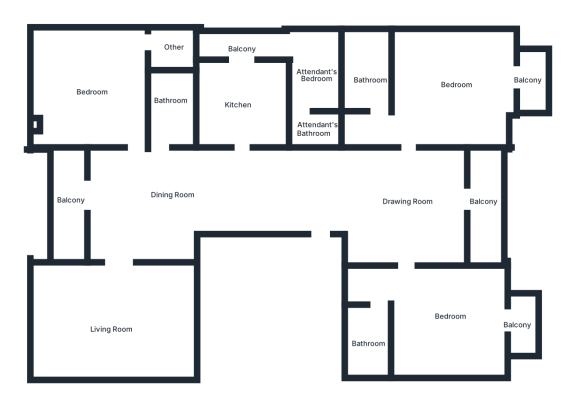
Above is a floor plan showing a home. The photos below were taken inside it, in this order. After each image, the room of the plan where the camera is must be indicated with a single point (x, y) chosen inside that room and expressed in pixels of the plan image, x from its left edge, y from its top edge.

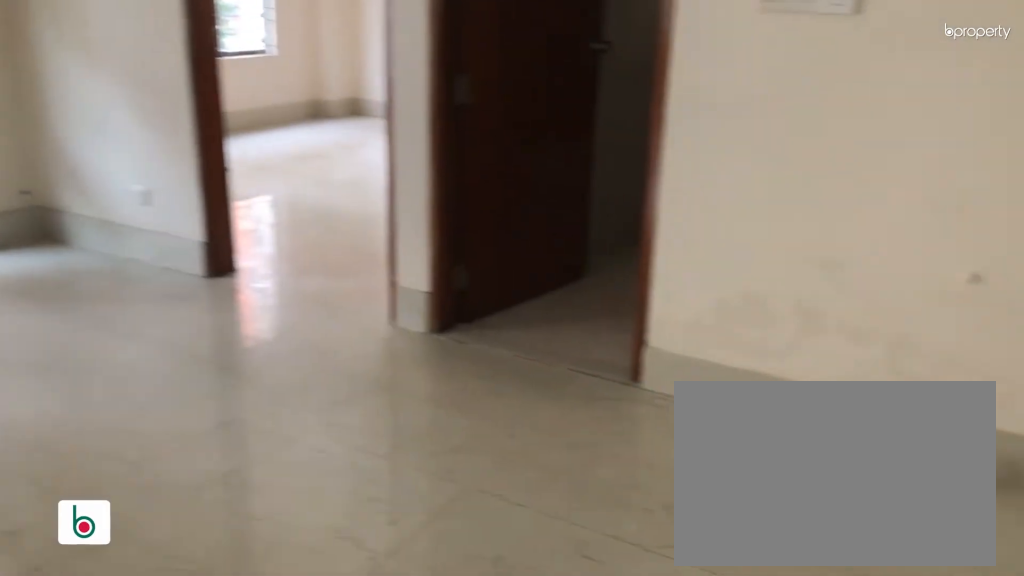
(133, 206)
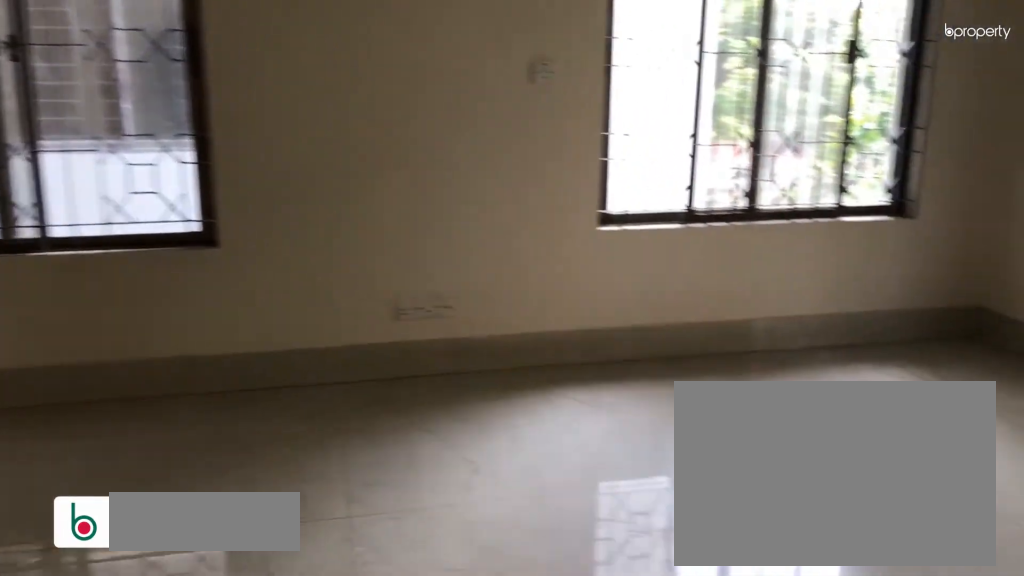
(116, 315)
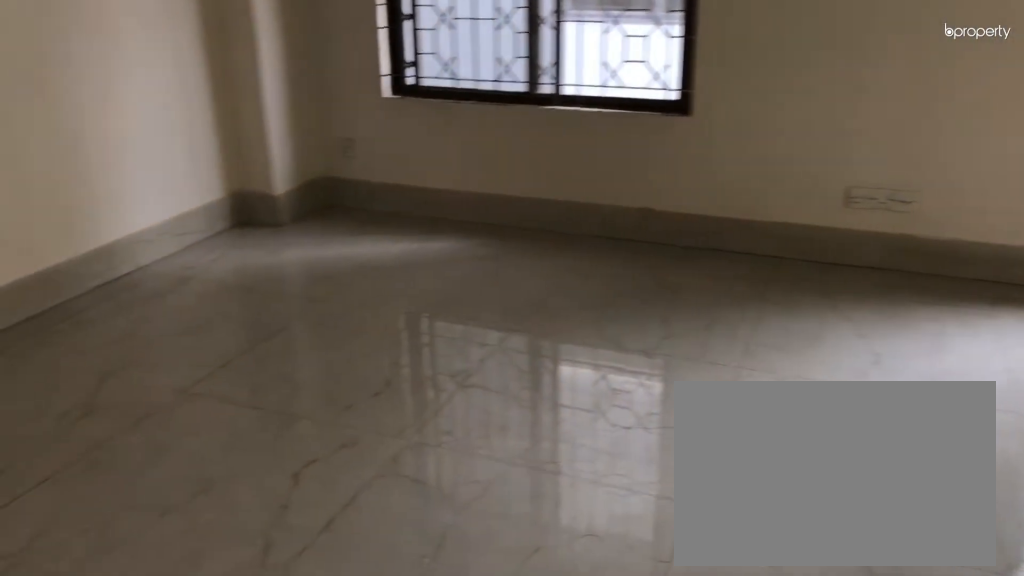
(116, 315)
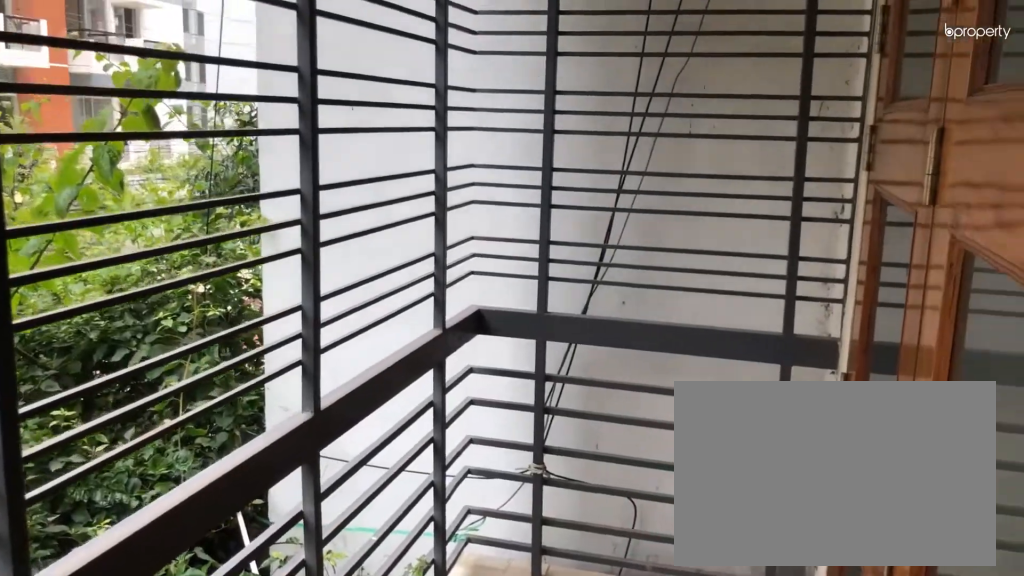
(65, 197)
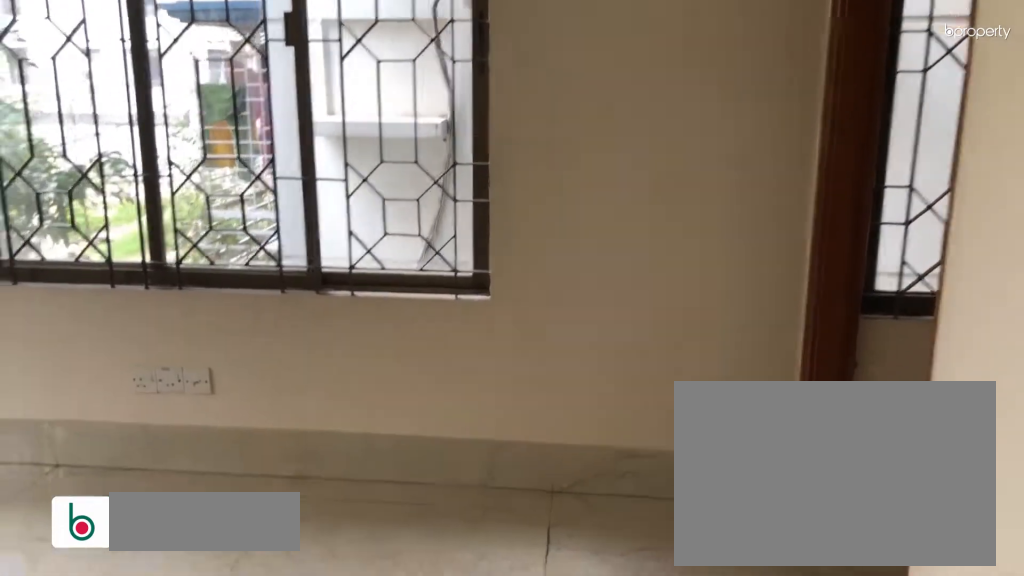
(94, 89)
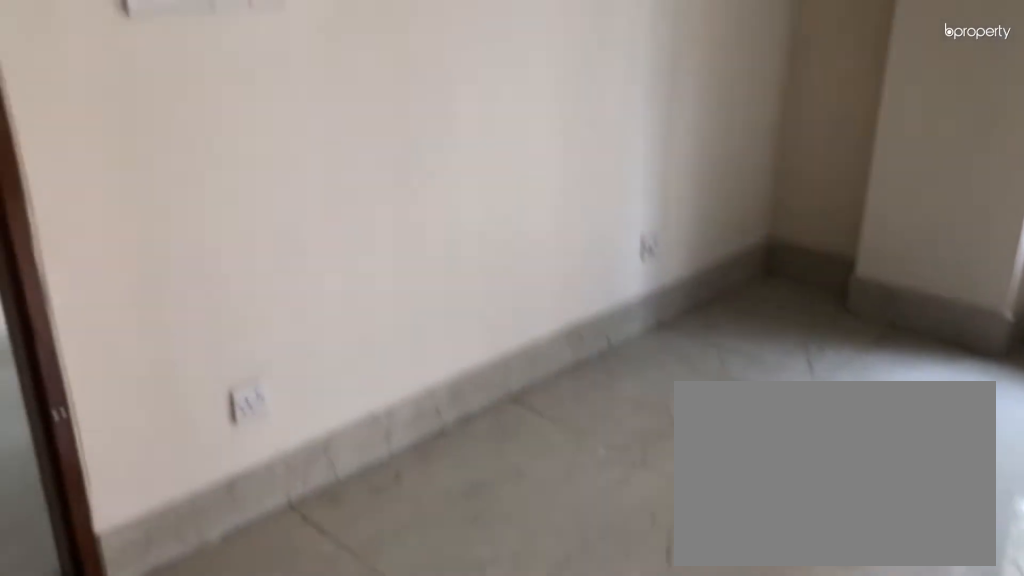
(94, 89)
